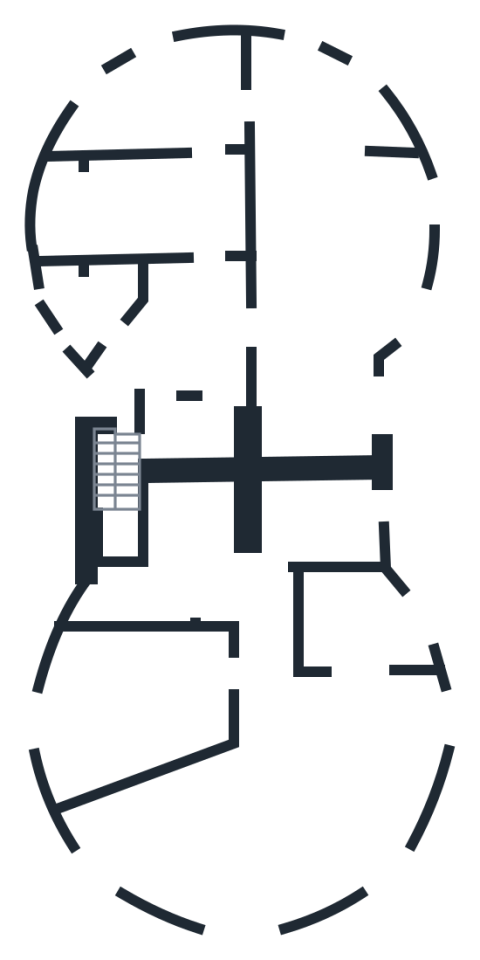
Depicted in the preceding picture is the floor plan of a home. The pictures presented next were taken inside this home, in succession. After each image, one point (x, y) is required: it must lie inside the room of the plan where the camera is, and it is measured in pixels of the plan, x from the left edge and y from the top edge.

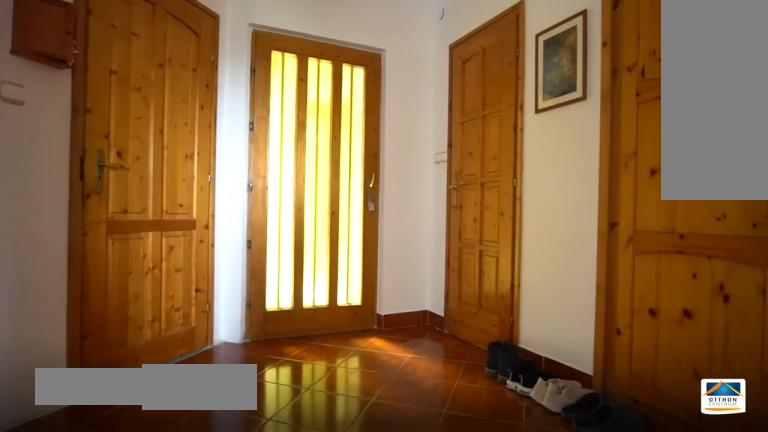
(197, 331)
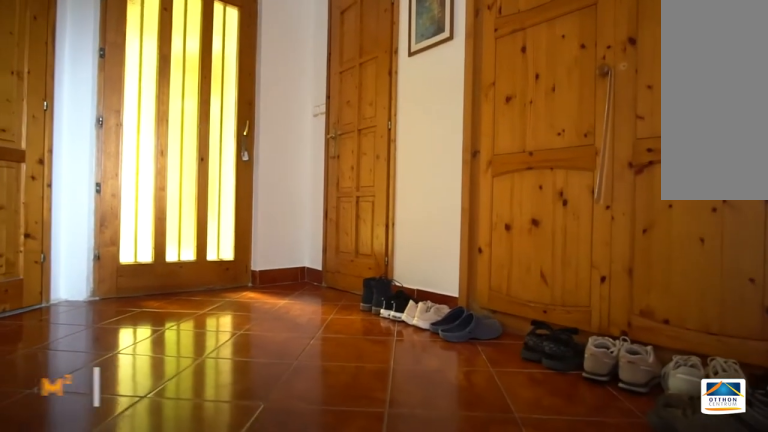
(196, 332)
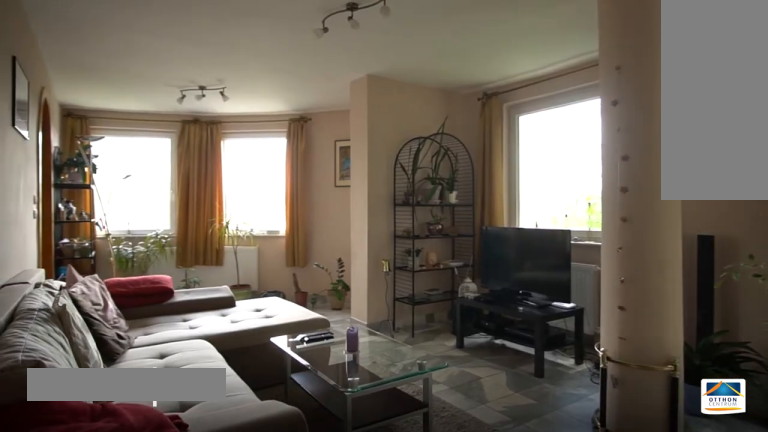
(343, 229)
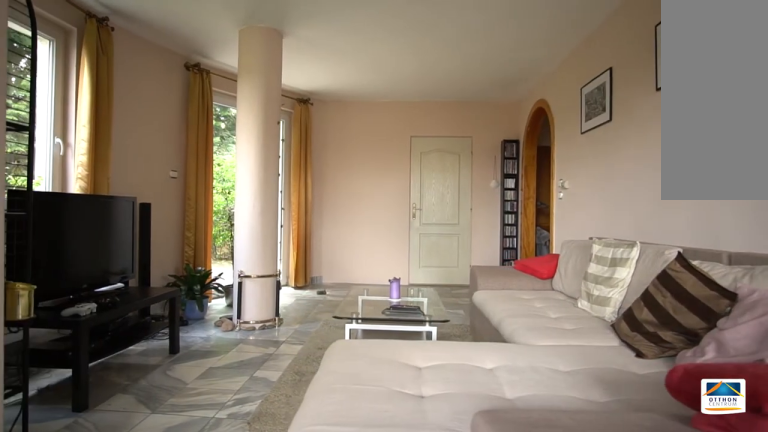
(342, 230)
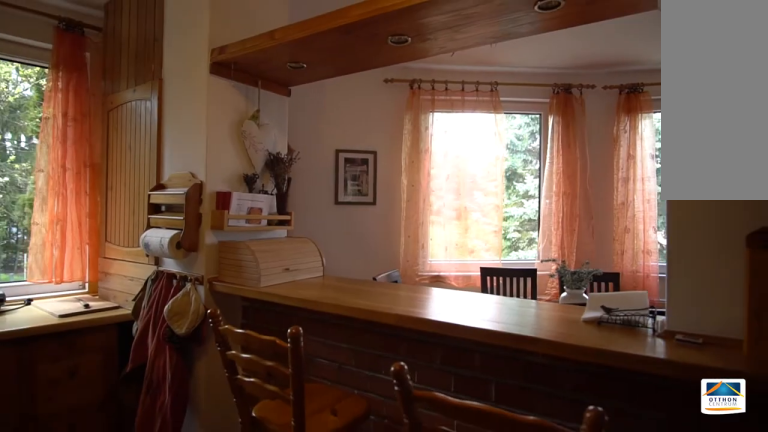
(175, 92)
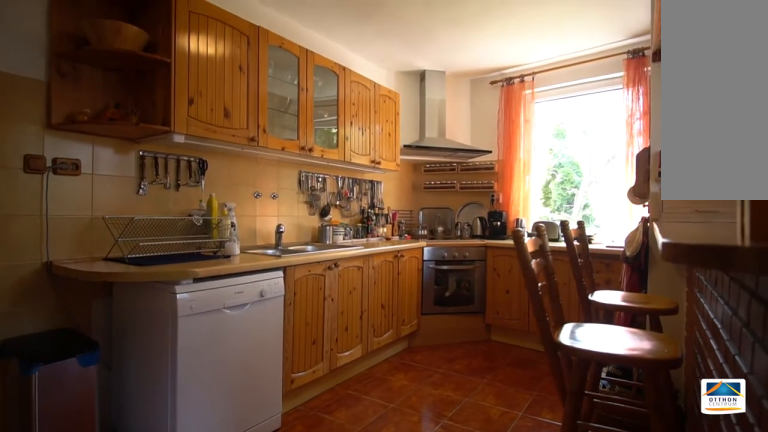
(155, 208)
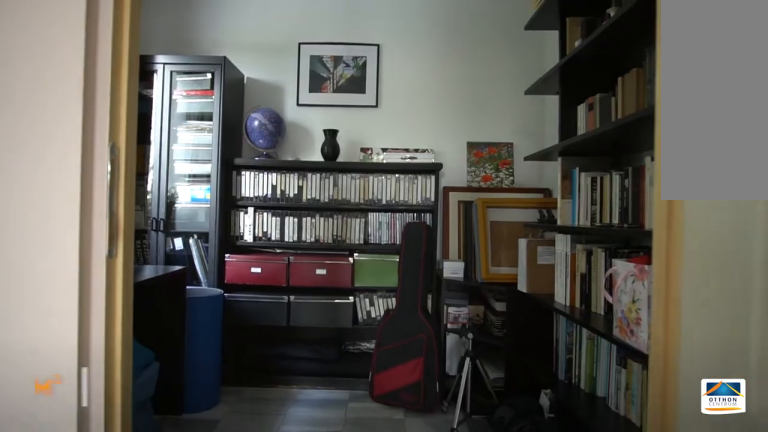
(320, 425)
